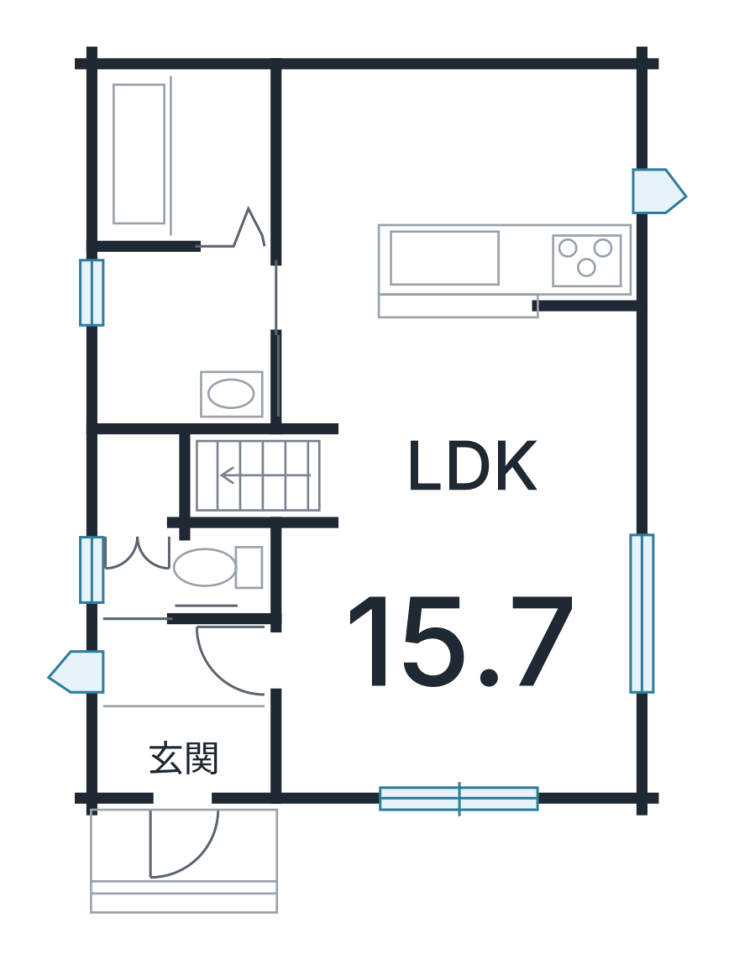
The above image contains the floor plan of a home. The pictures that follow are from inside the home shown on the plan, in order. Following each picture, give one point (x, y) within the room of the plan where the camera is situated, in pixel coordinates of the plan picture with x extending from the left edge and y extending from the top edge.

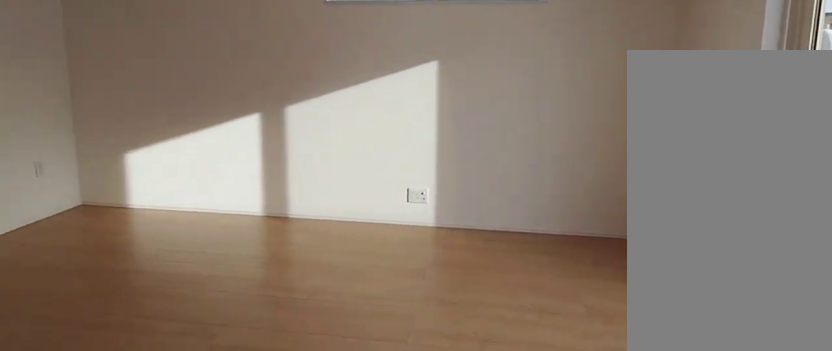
(458, 549)
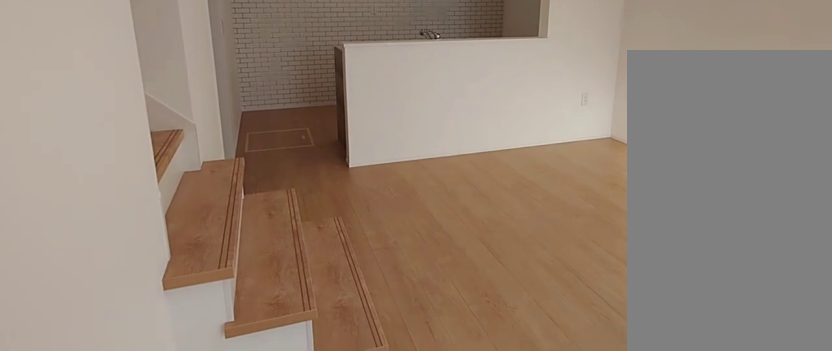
(458, 549)
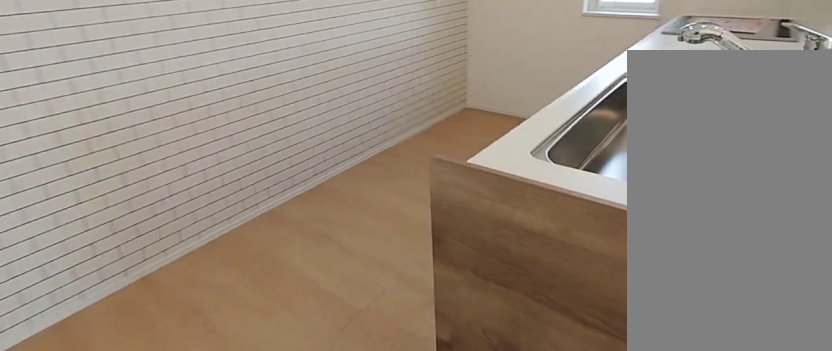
(475, 167)
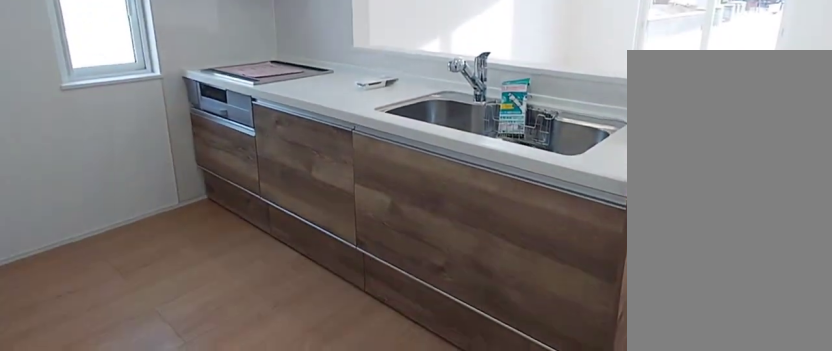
(475, 167)
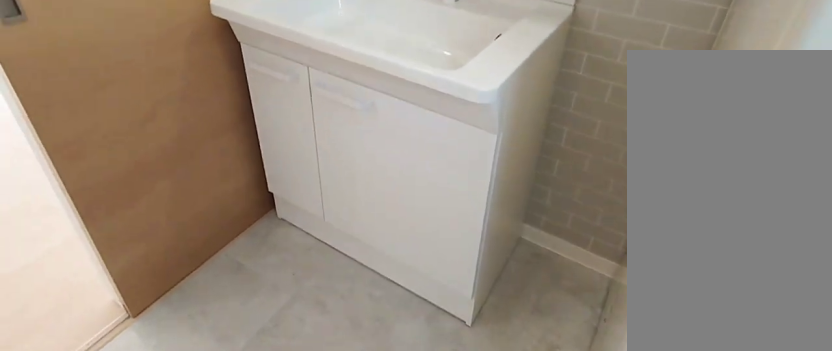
(180, 359)
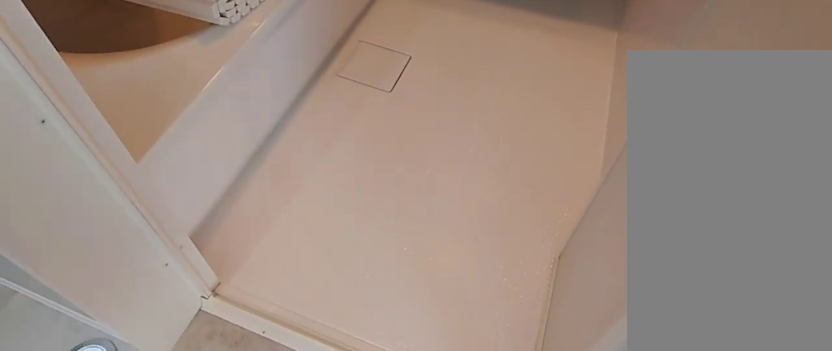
(180, 99)
